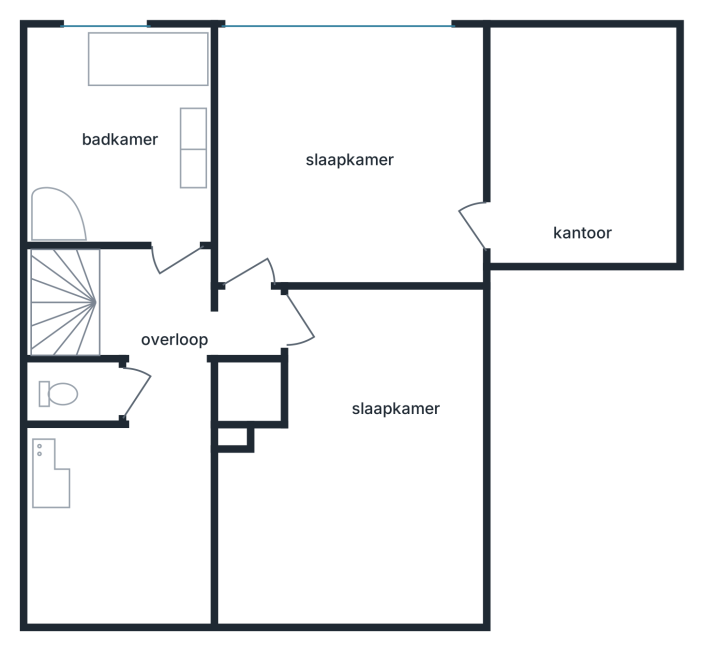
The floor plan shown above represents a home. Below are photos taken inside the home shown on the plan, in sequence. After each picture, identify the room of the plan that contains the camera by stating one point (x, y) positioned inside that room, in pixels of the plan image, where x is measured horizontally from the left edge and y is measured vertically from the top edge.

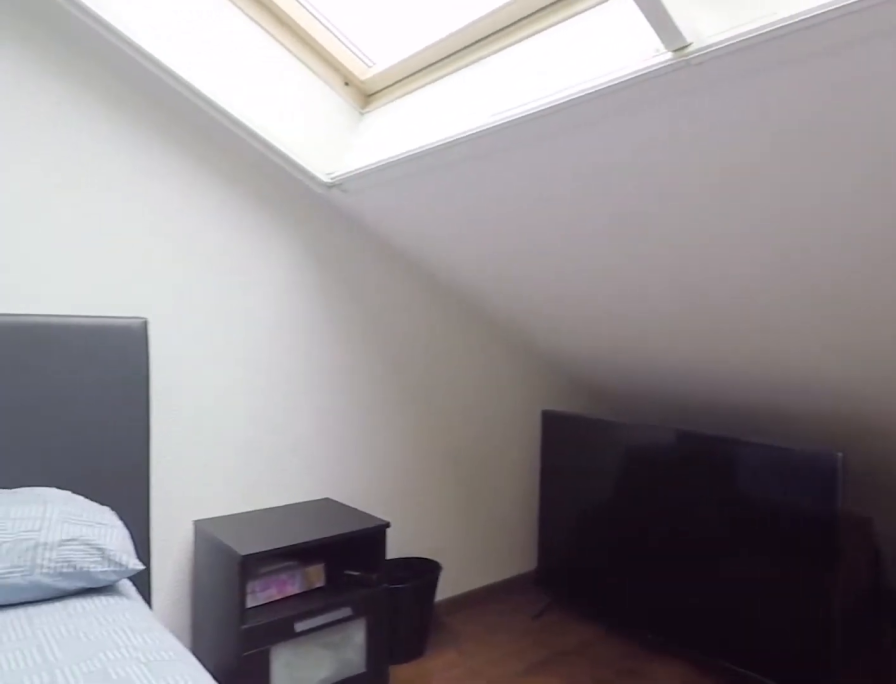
(369, 412)
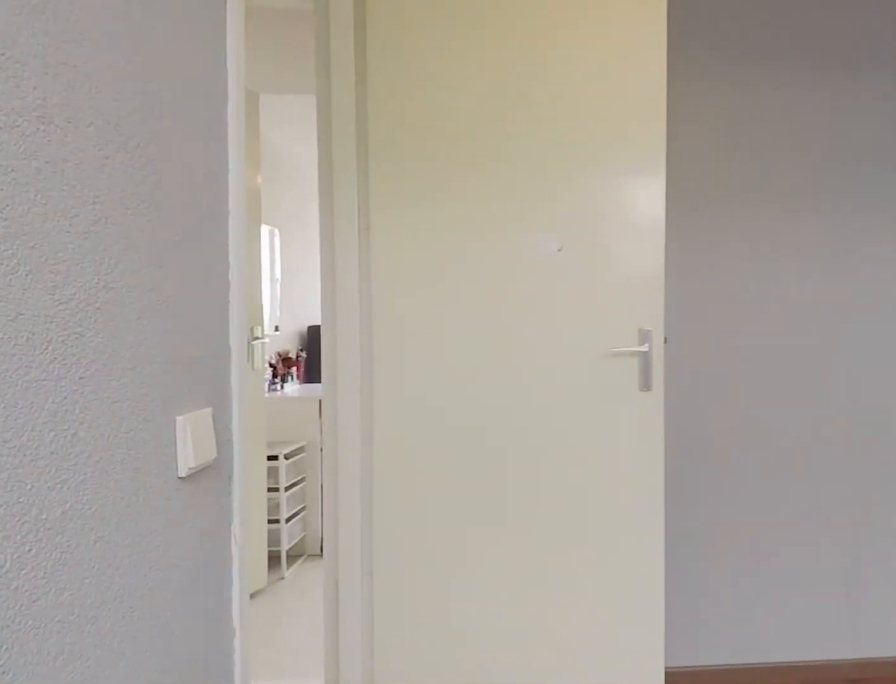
(369, 412)
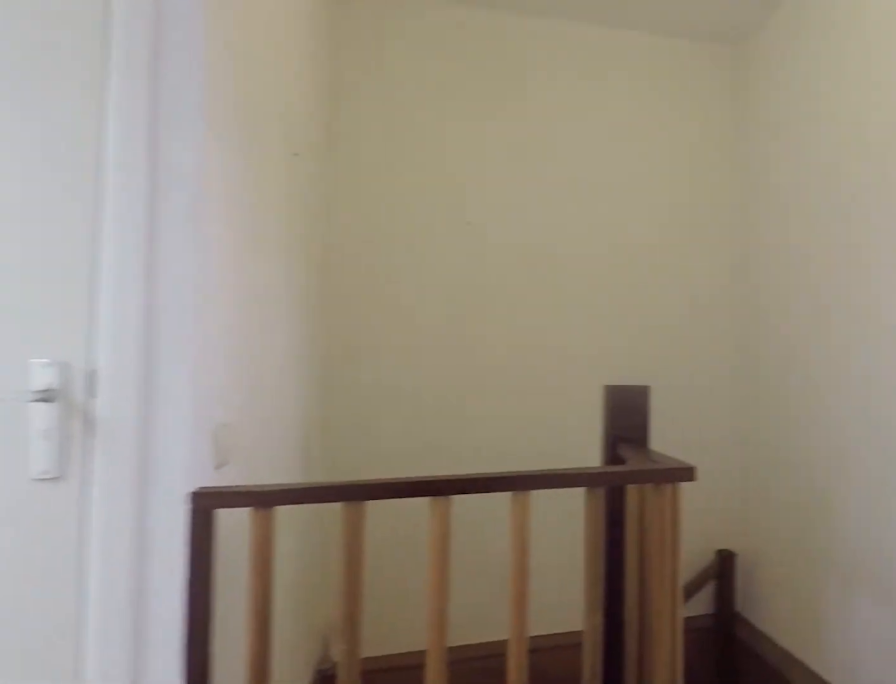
(154, 390)
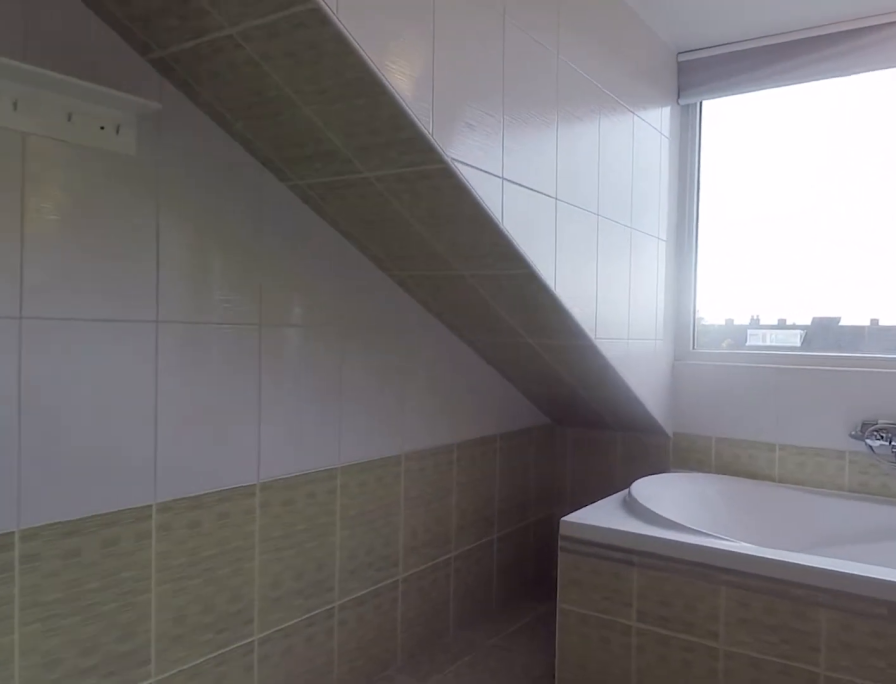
(126, 139)
